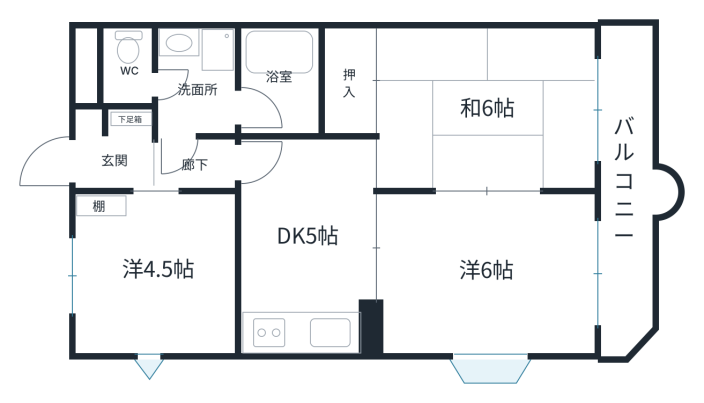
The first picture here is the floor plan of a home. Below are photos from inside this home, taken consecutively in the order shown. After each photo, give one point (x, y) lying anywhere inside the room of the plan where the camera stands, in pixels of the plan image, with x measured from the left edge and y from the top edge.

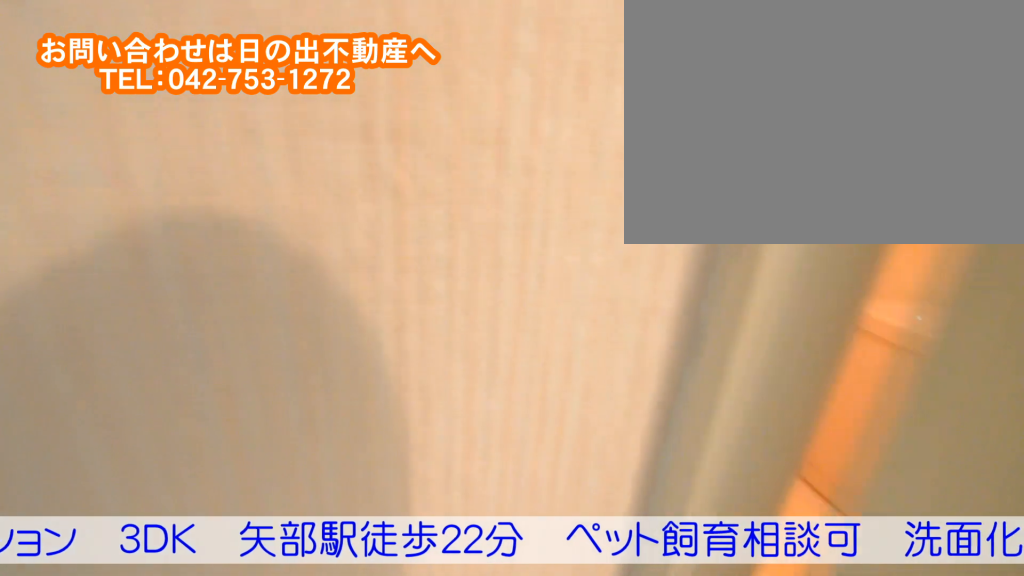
(197, 104)
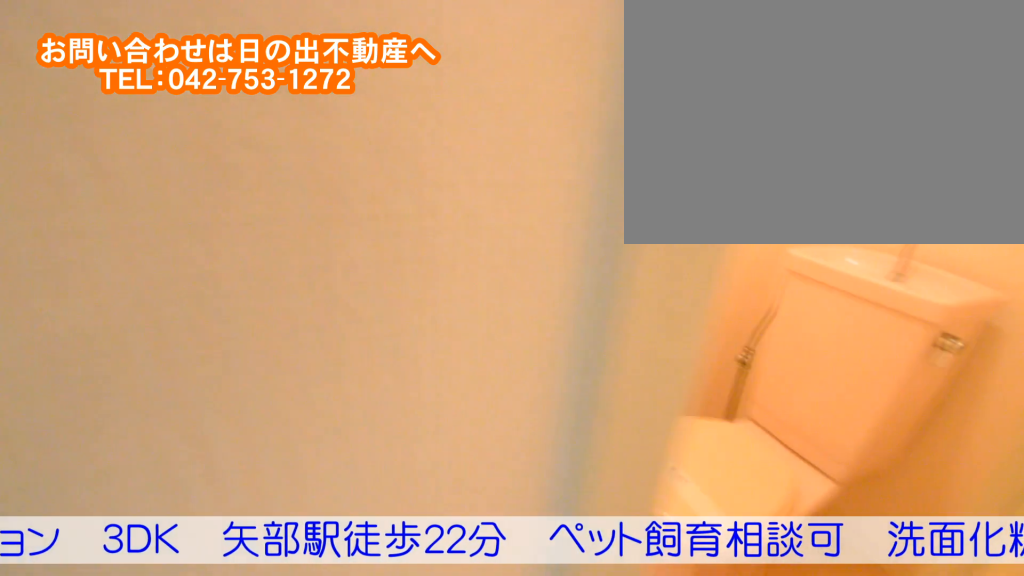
(127, 67)
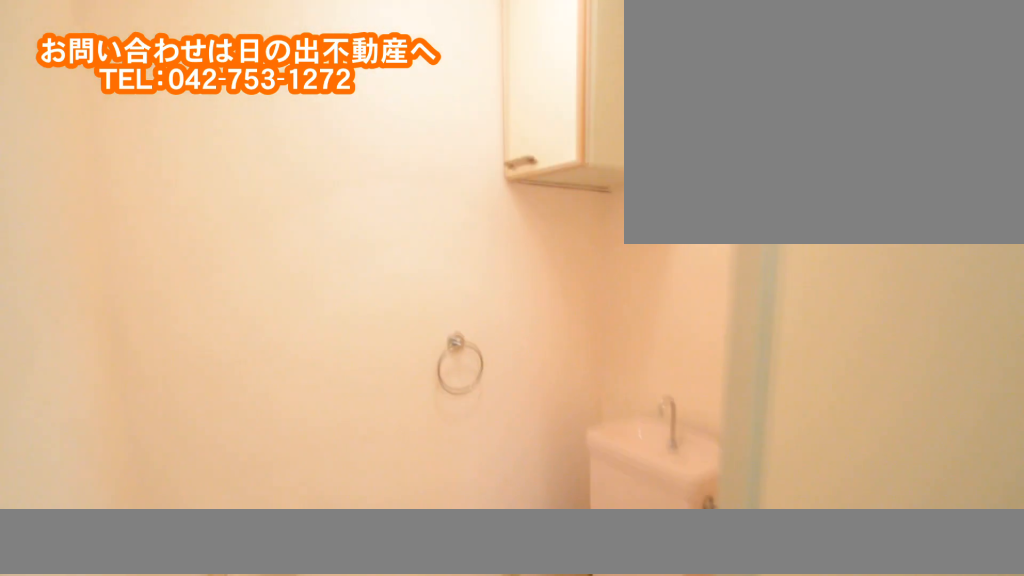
(127, 67)
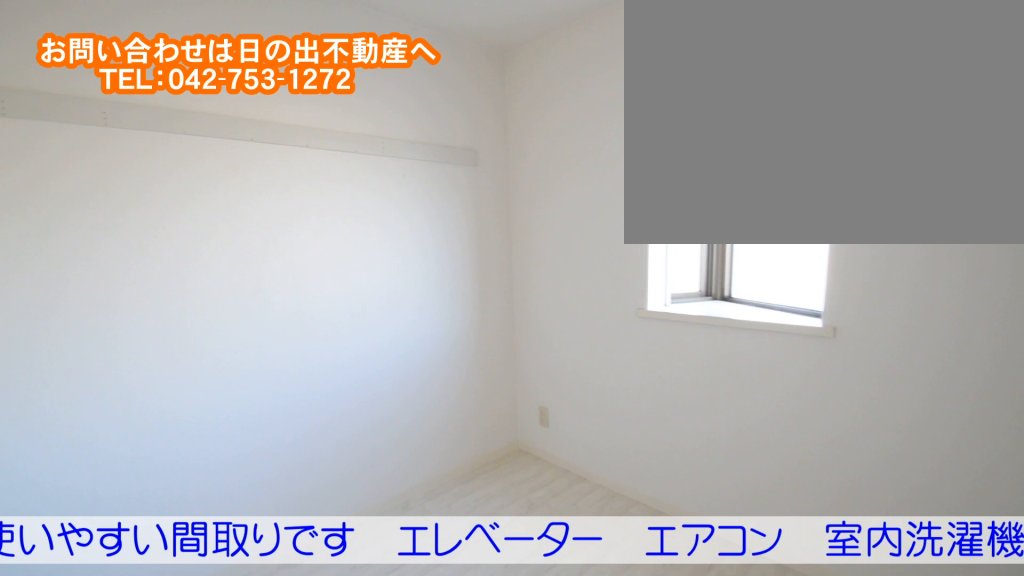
(156, 304)
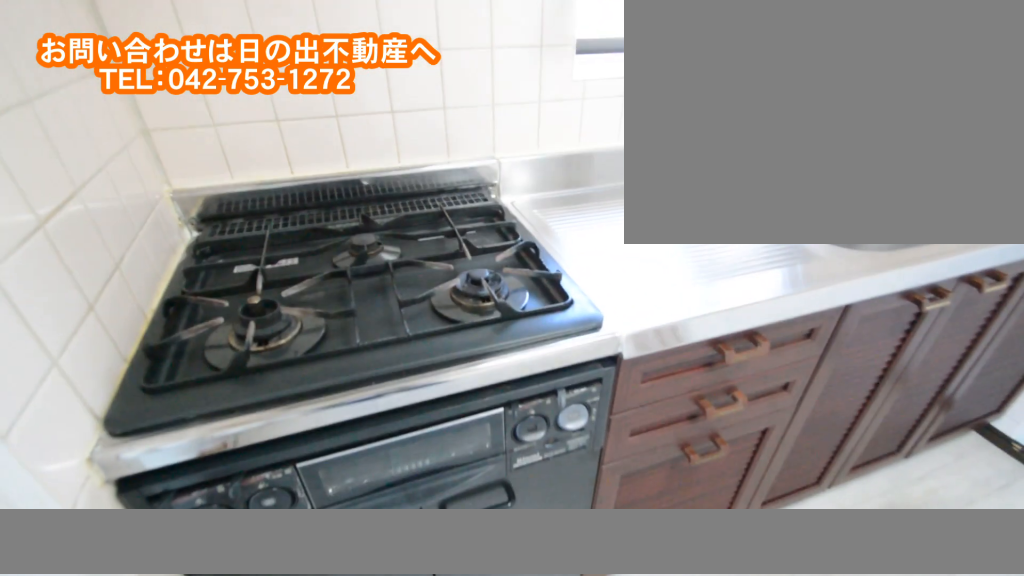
(315, 267)
